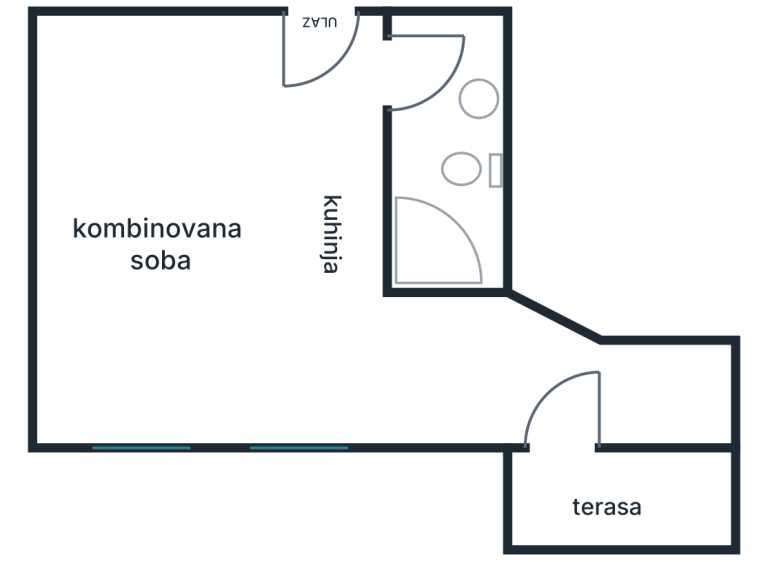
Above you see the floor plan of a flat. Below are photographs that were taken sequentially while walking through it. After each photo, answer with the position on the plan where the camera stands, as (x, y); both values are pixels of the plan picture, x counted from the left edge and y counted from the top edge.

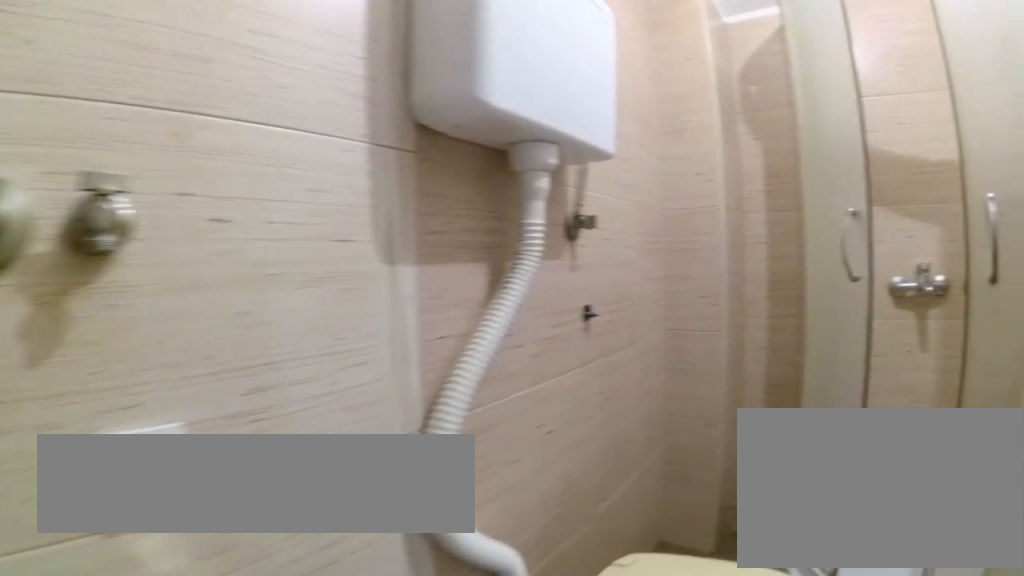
(420, 83)
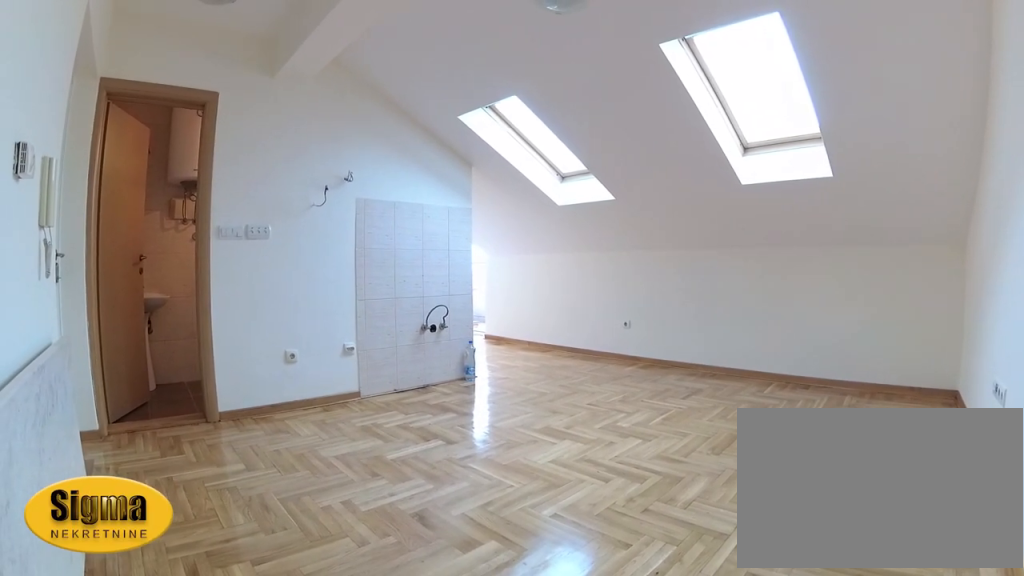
(102, 62)
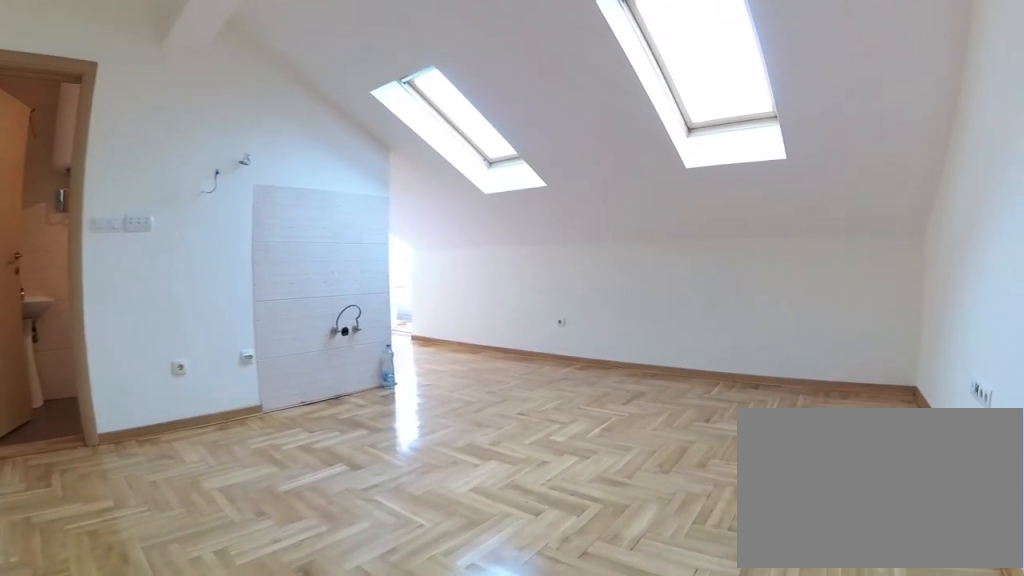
(102, 82)
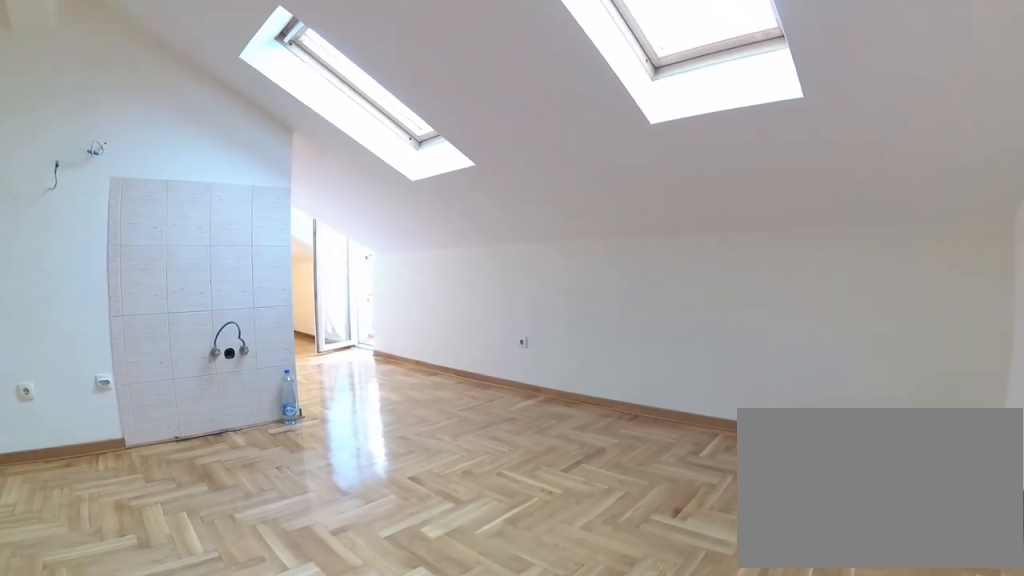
(97, 141)
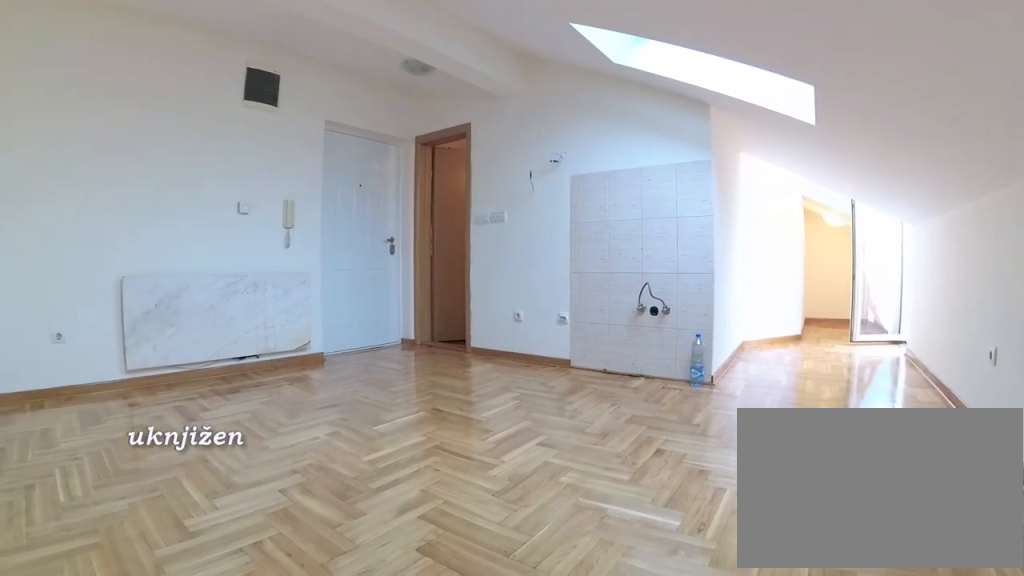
(107, 359)
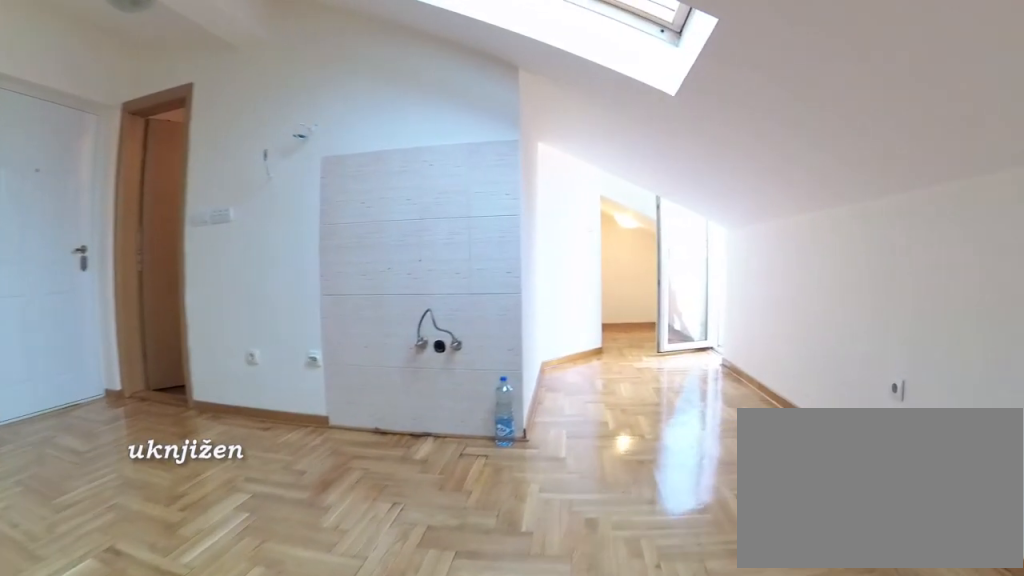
(154, 351)
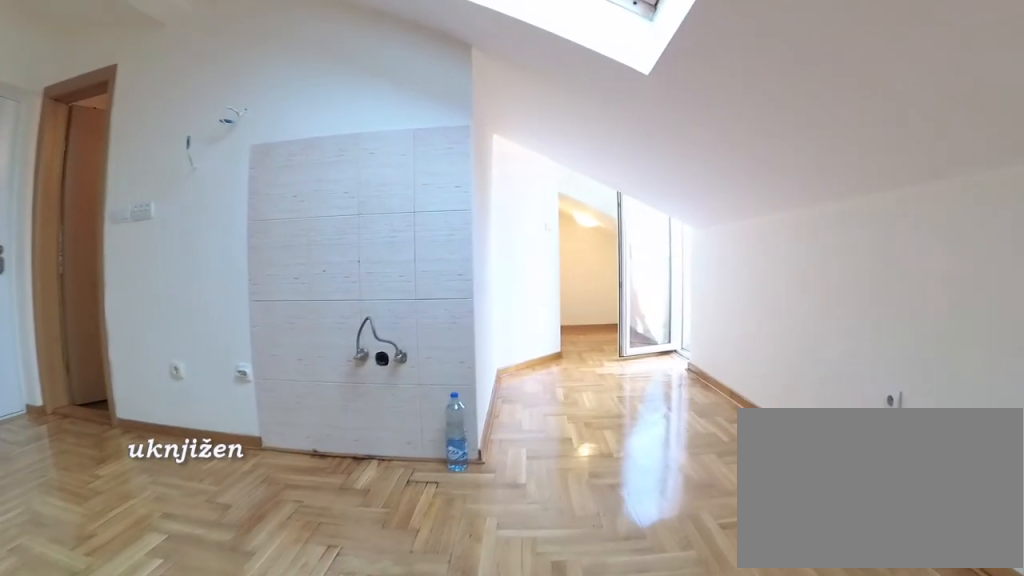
(172, 353)
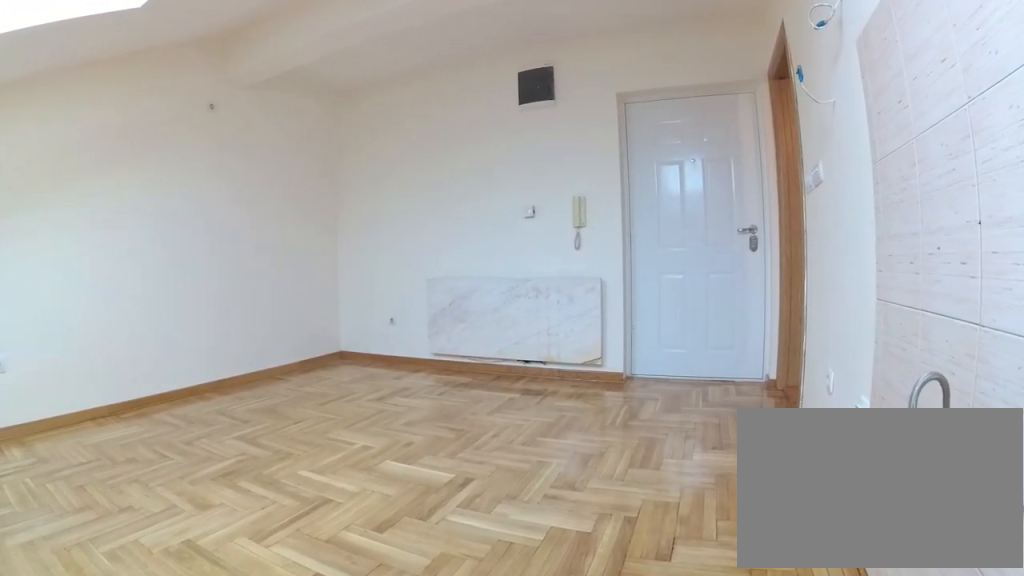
(345, 331)
